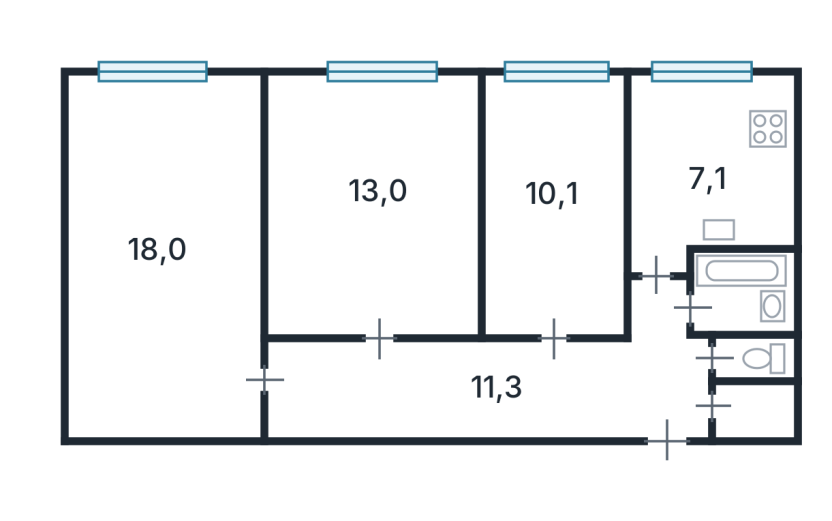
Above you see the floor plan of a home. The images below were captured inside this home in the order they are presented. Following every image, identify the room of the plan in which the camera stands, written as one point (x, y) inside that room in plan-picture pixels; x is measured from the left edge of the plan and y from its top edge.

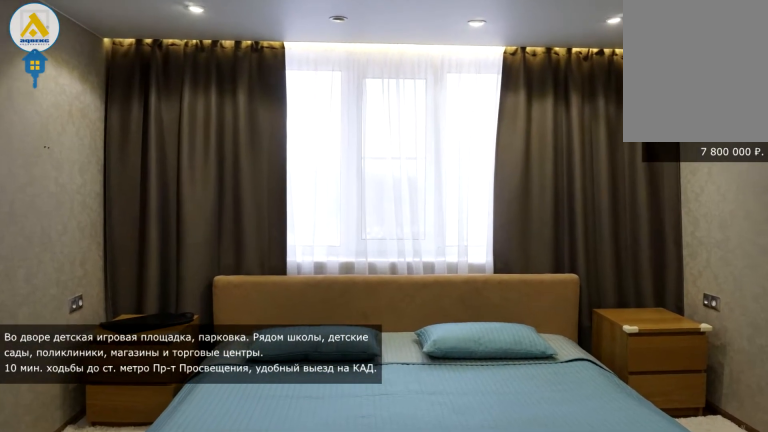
(379, 191)
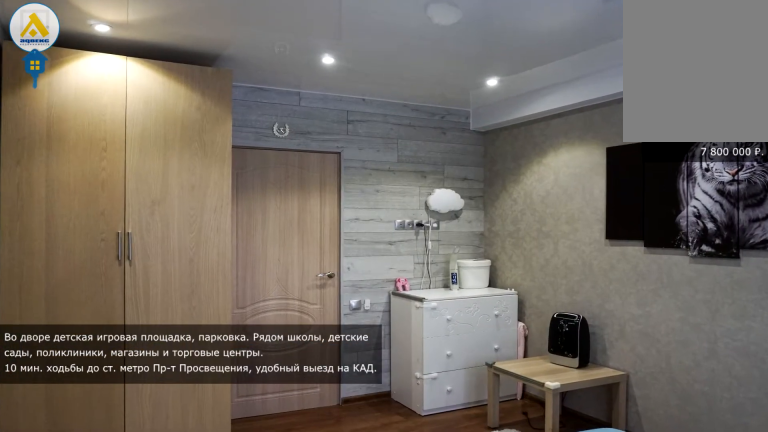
(379, 190)
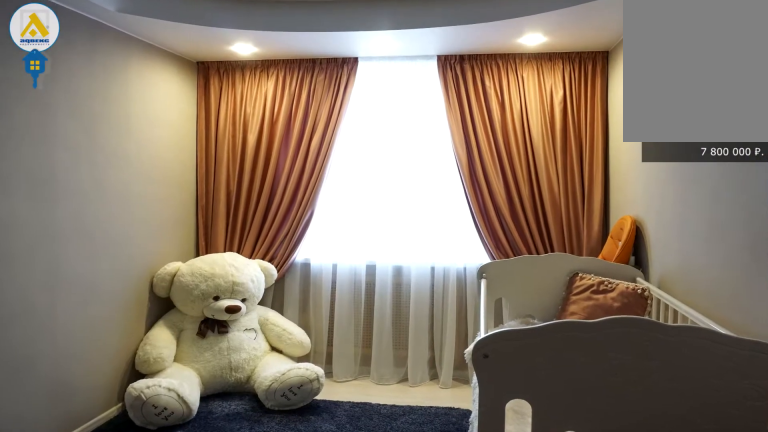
(554, 192)
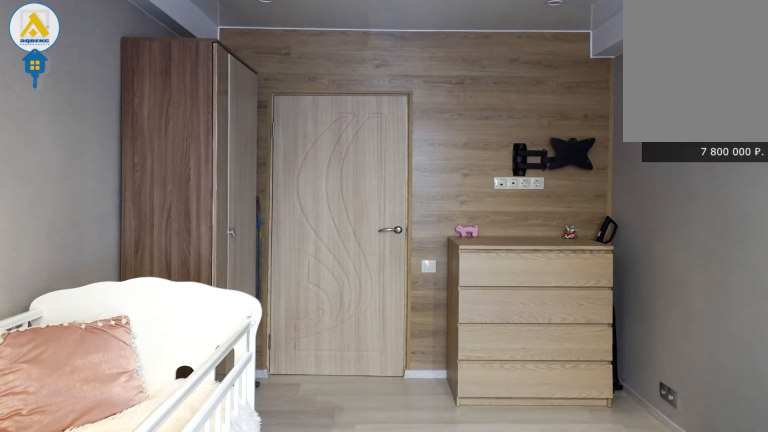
(554, 192)
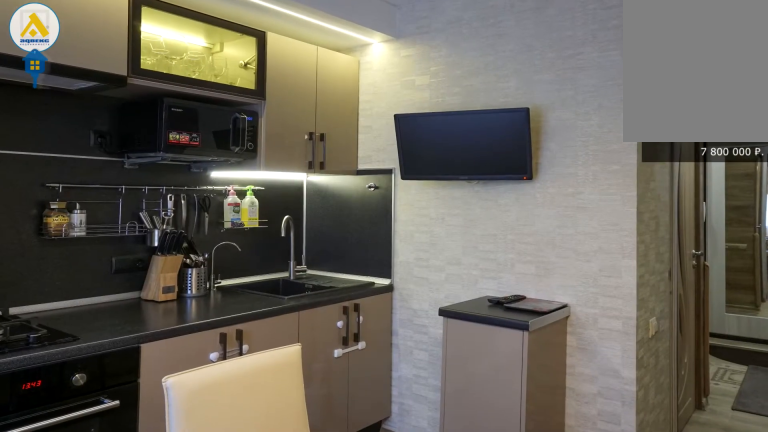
(712, 162)
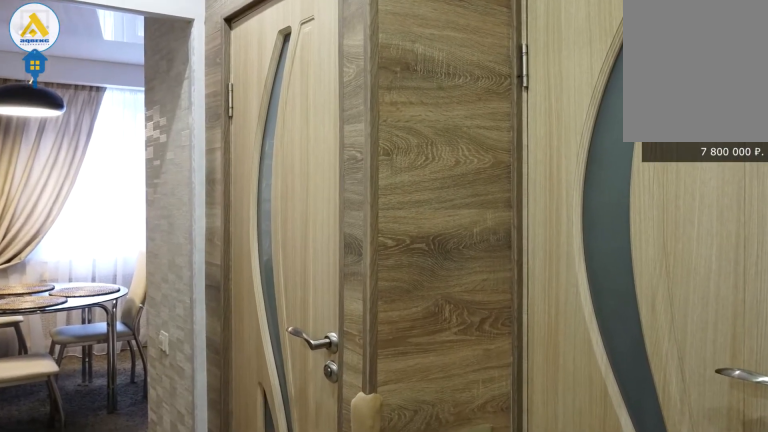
(504, 389)
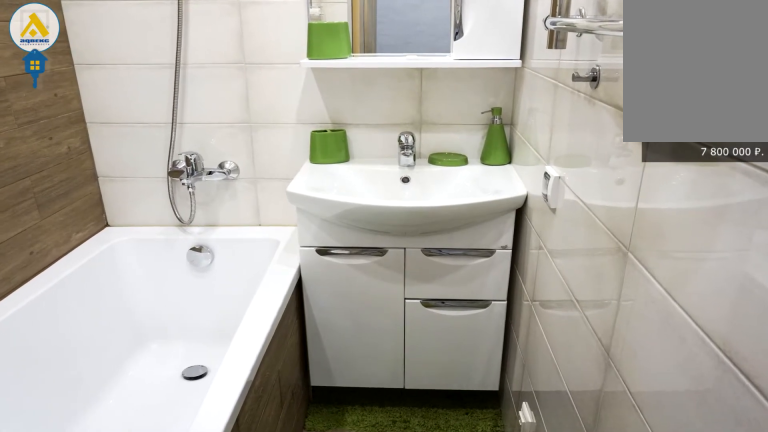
(730, 301)
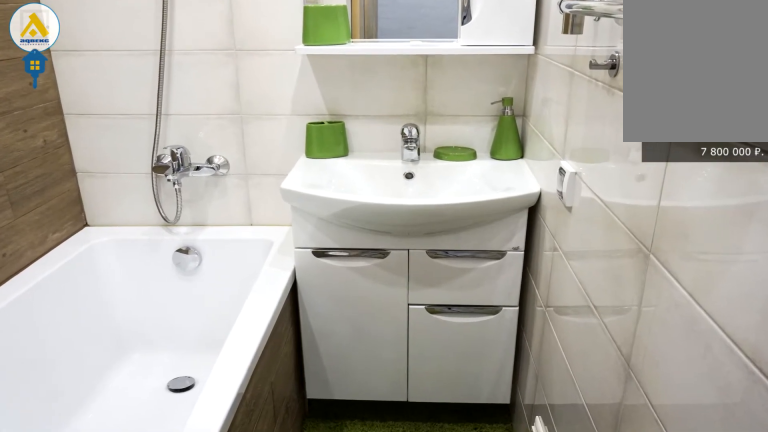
(734, 318)
